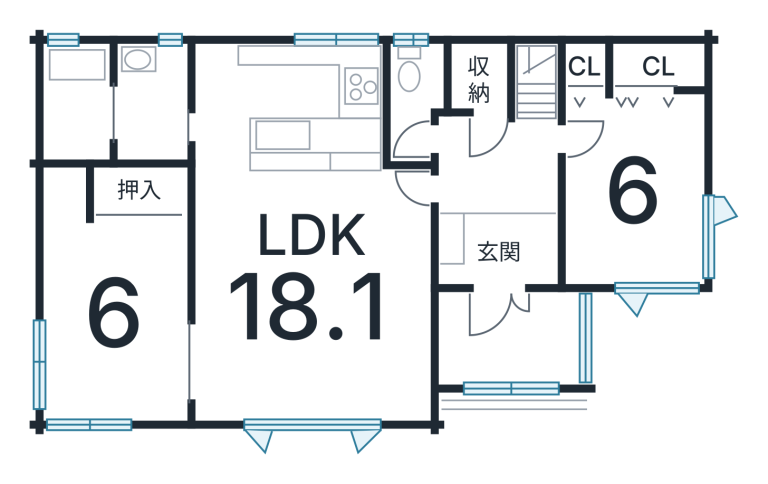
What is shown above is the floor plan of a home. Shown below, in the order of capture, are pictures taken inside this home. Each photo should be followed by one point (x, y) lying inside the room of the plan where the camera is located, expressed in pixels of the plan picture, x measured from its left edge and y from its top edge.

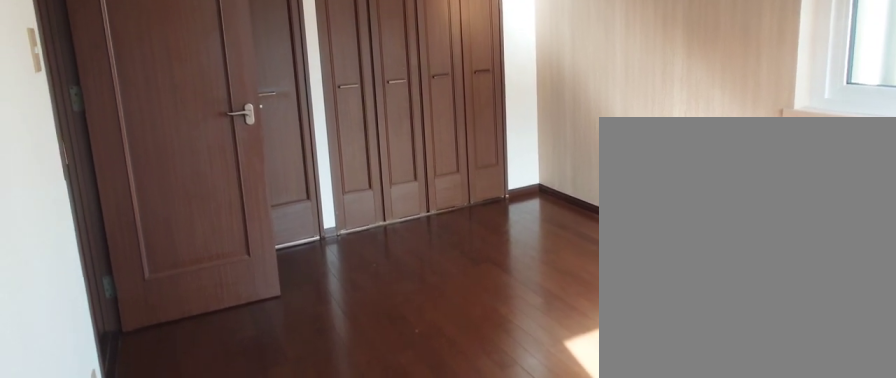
(621, 217)
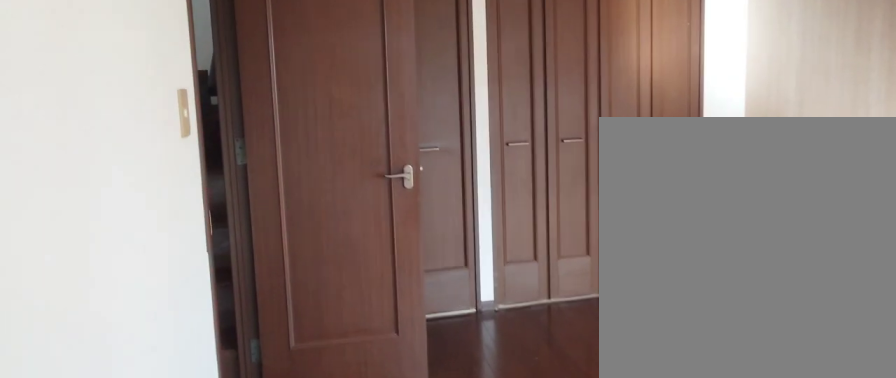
(621, 217)
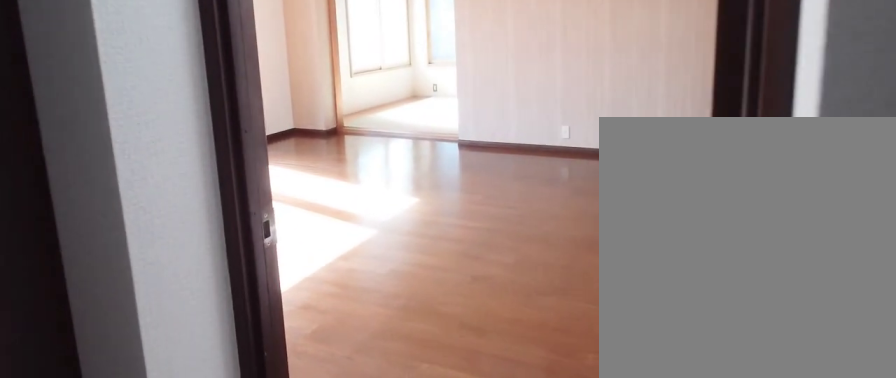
(303, 307)
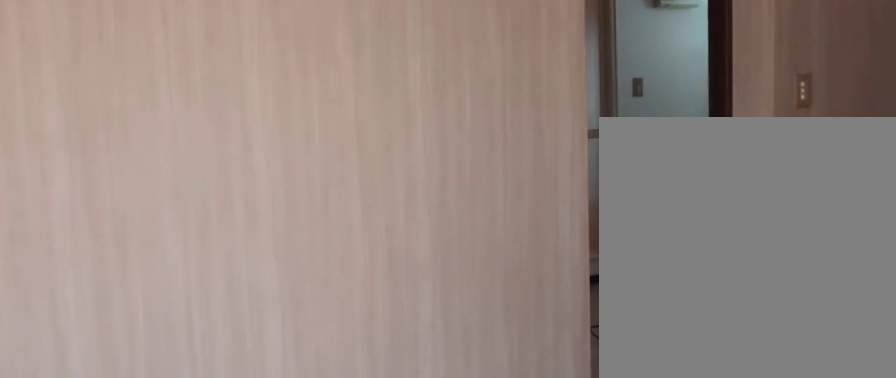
(303, 307)
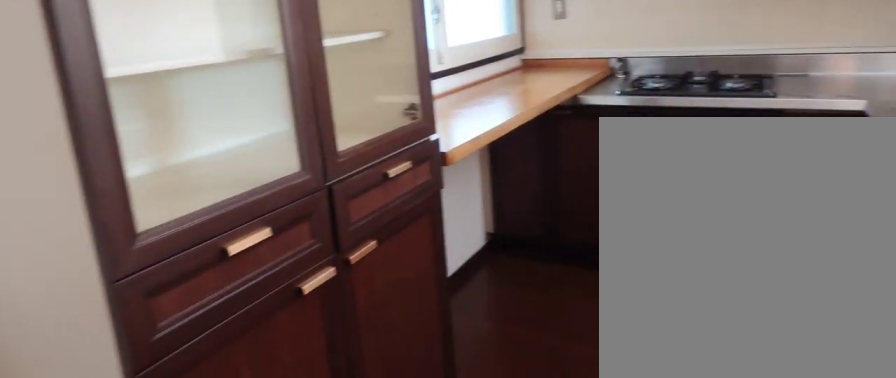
(285, 117)
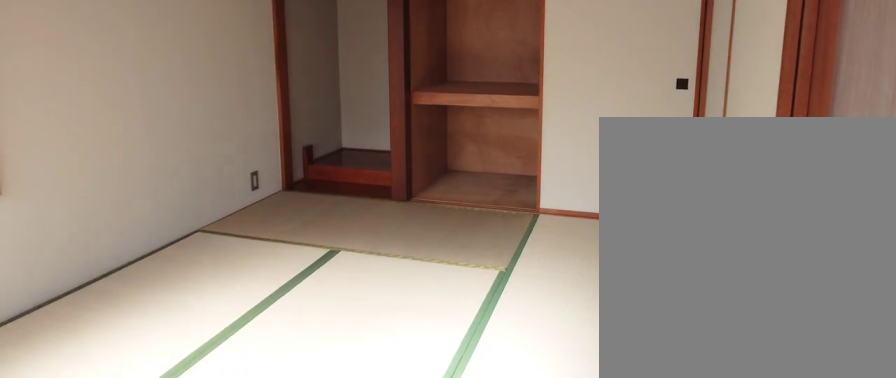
(106, 319)
